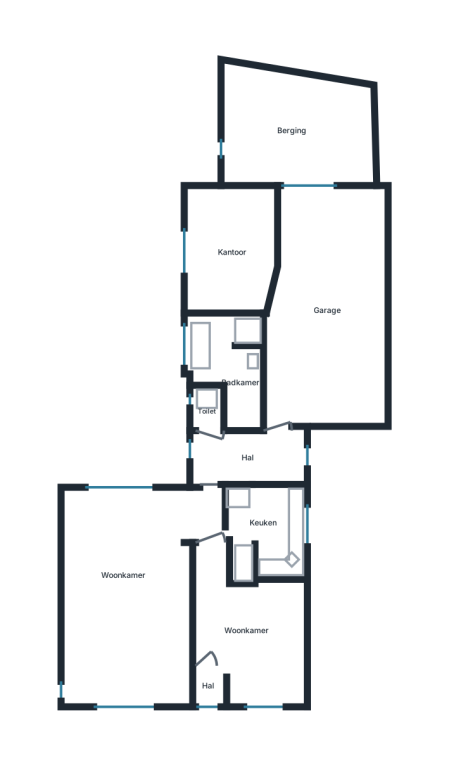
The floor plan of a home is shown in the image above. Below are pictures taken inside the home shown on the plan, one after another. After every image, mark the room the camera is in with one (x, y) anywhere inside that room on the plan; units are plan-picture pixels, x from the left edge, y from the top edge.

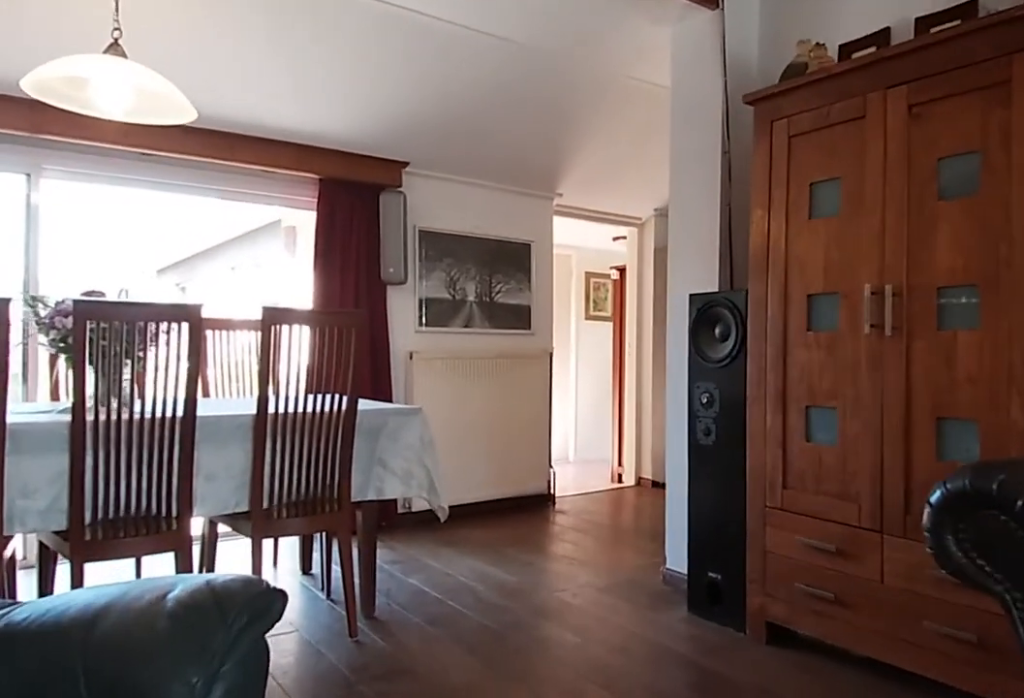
(125, 702)
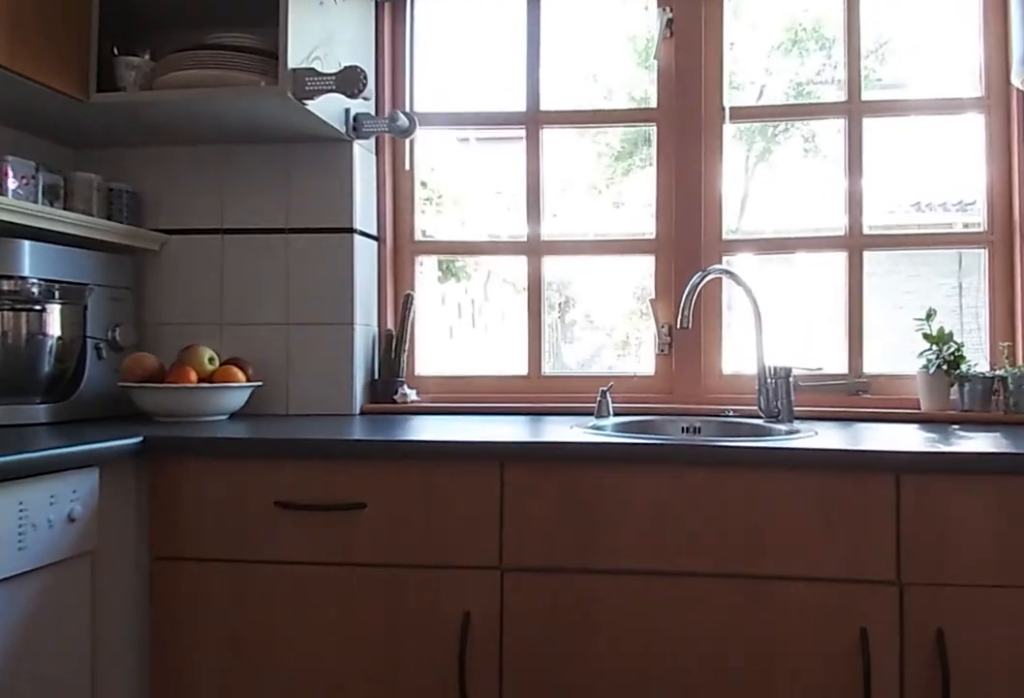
(268, 525)
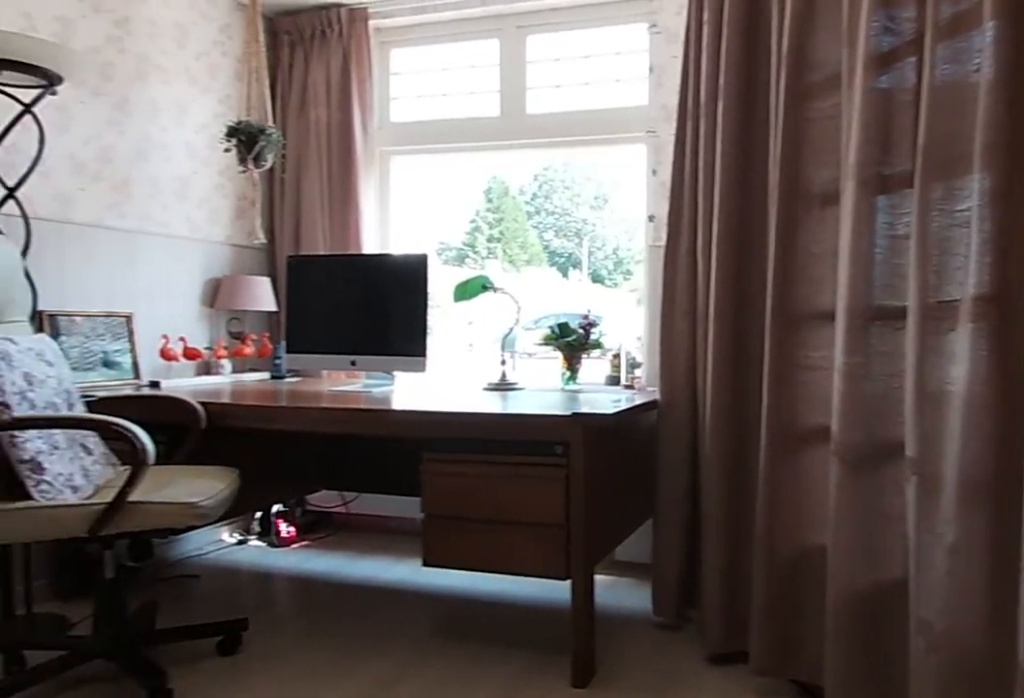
(248, 631)
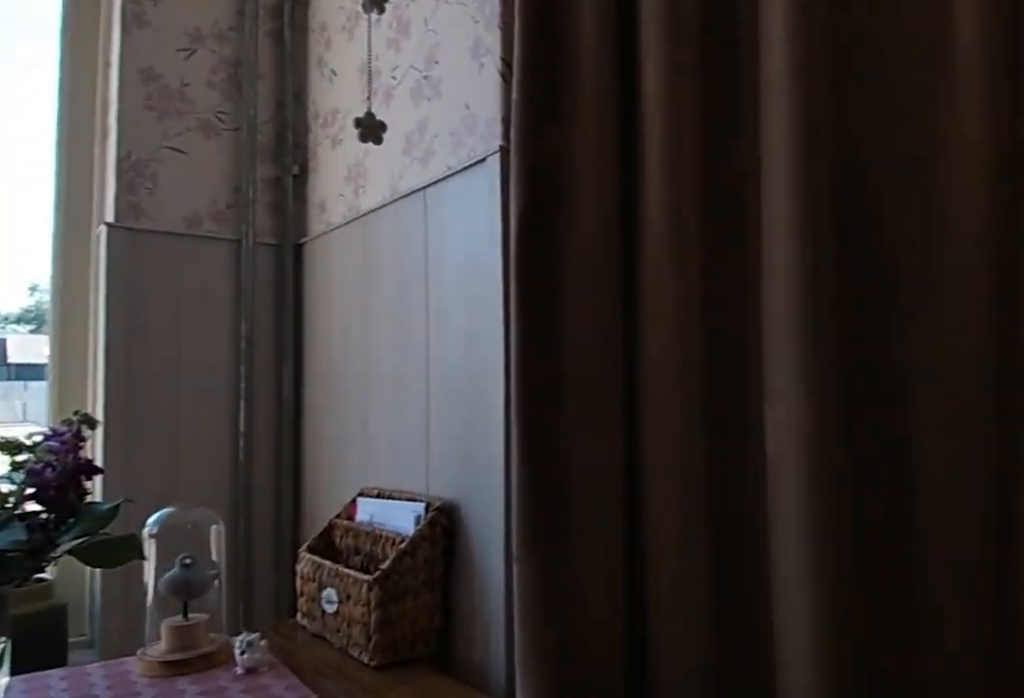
(248, 631)
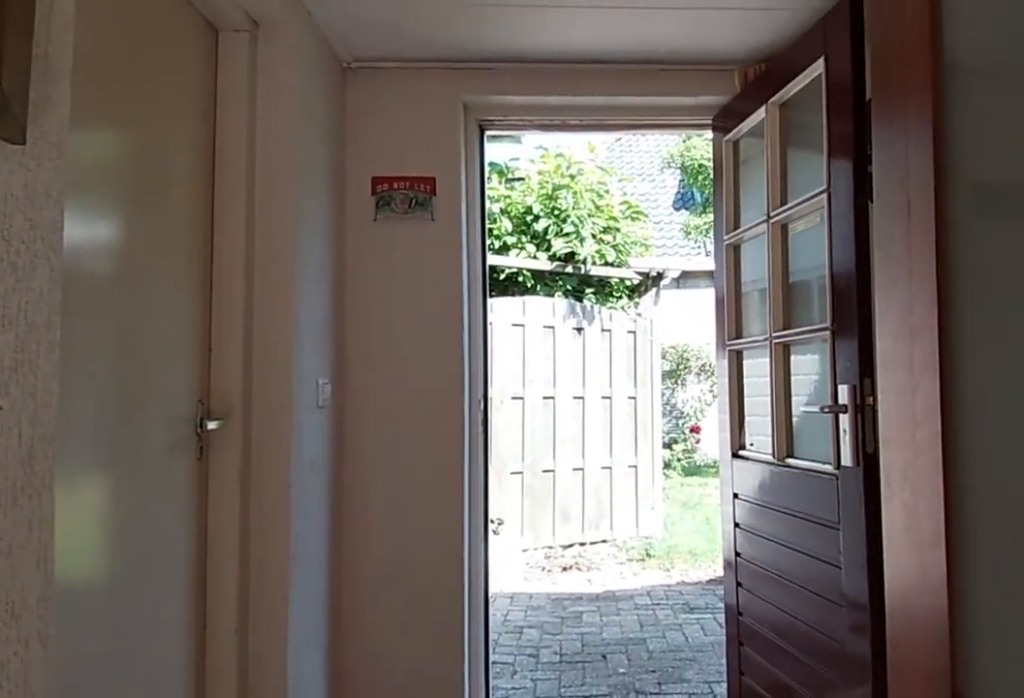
(247, 455)
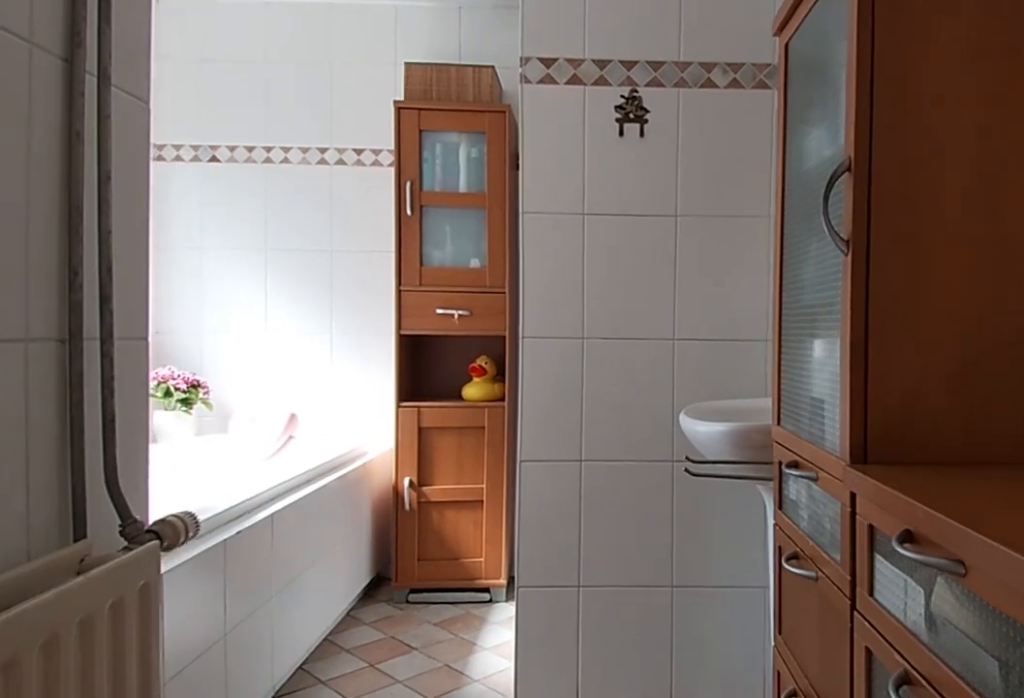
(228, 364)
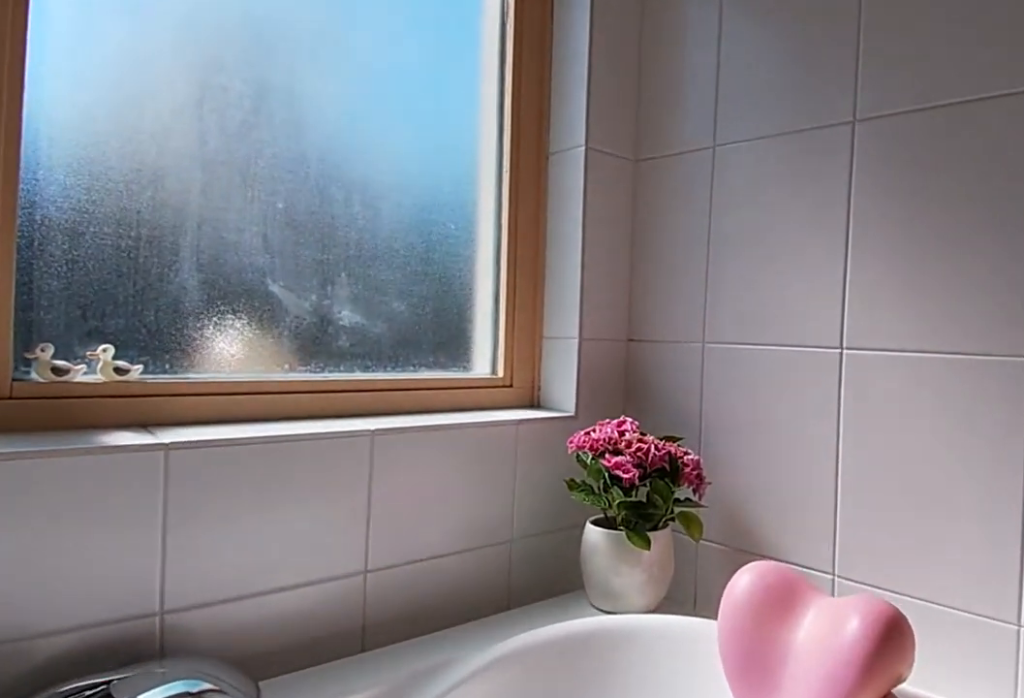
(228, 364)
